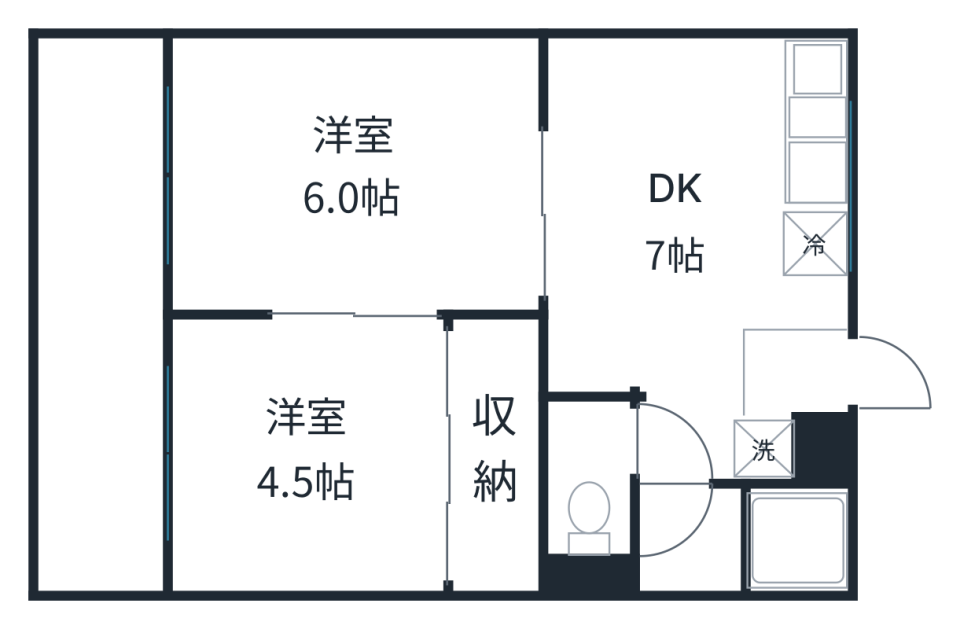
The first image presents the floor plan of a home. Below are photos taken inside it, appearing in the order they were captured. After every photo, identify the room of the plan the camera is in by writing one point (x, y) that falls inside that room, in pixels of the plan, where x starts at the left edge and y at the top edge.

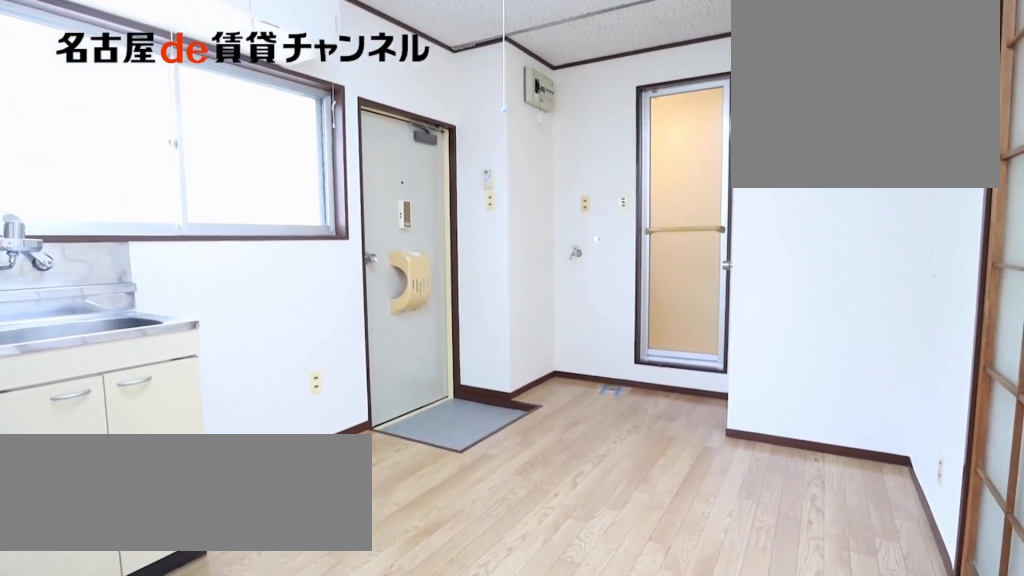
(711, 252)
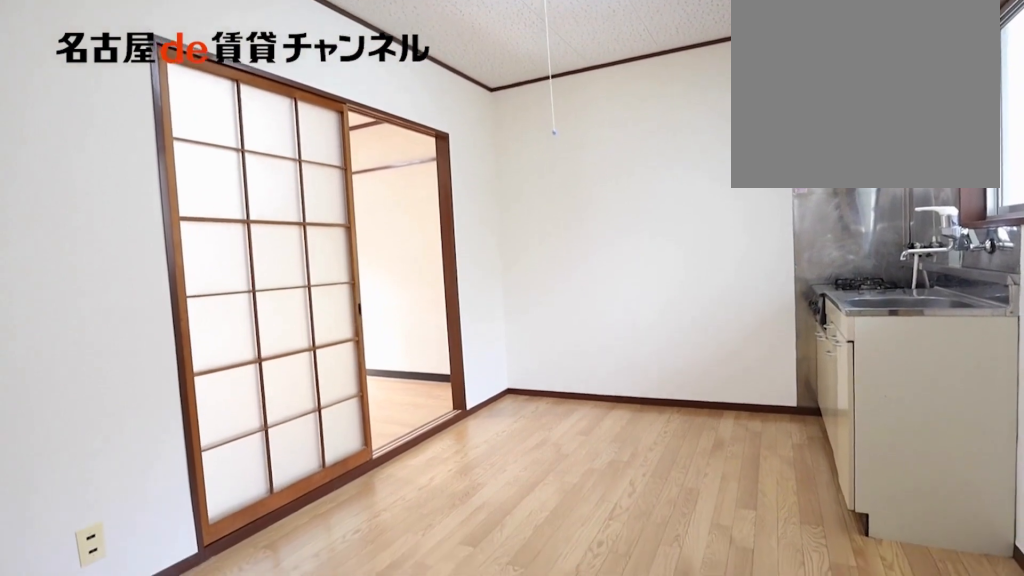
(711, 252)
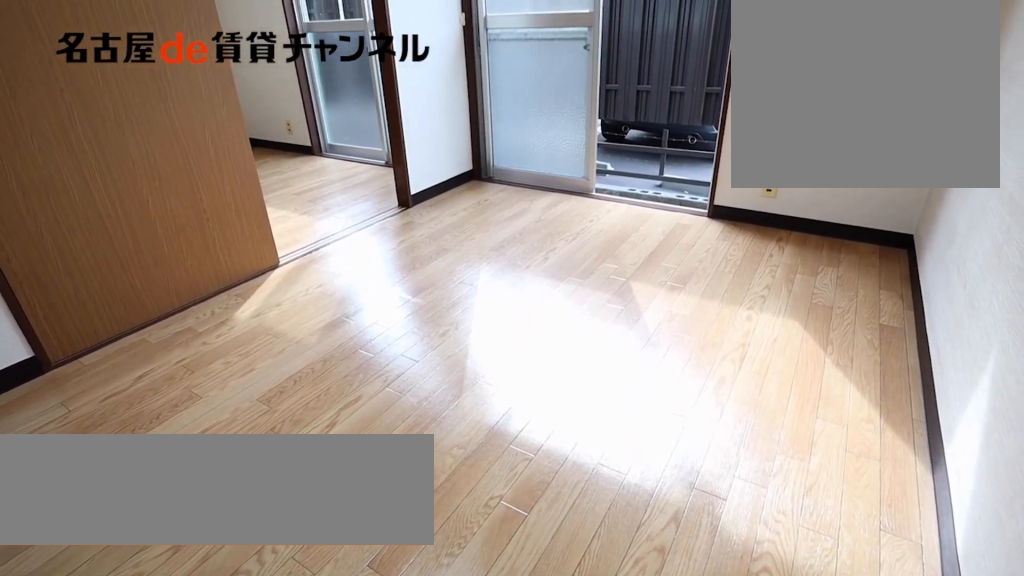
(355, 176)
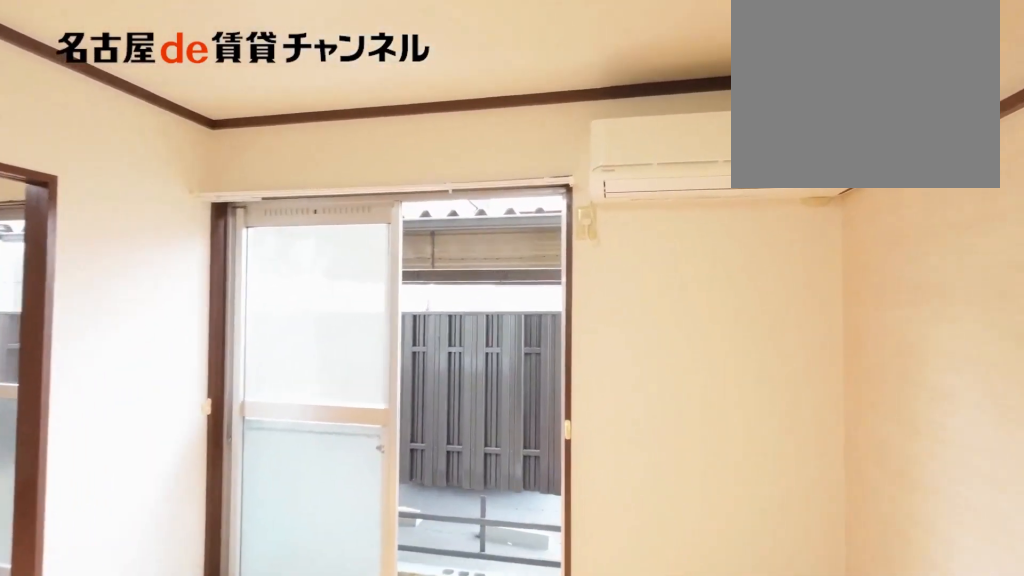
(355, 176)
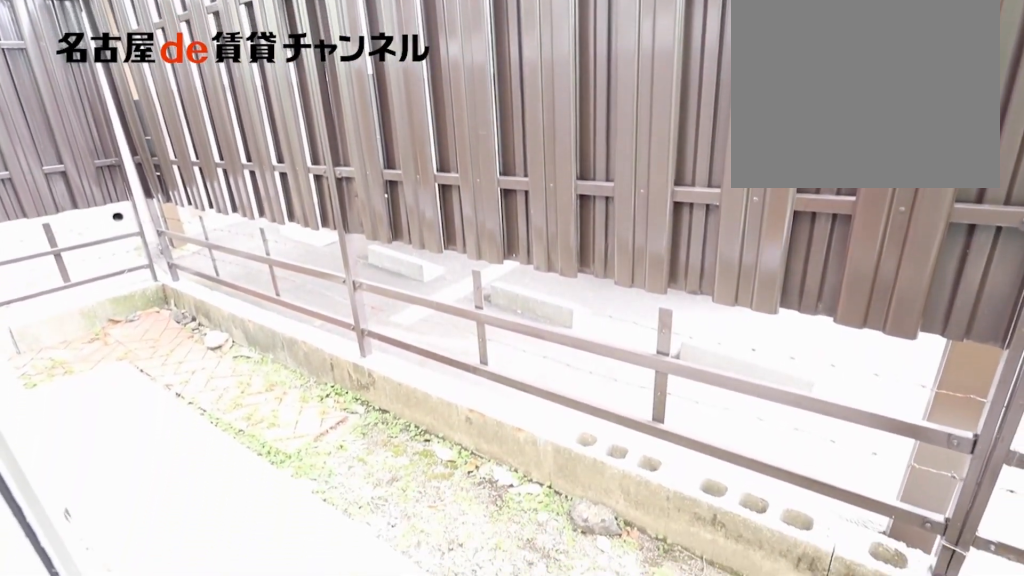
(112, 317)
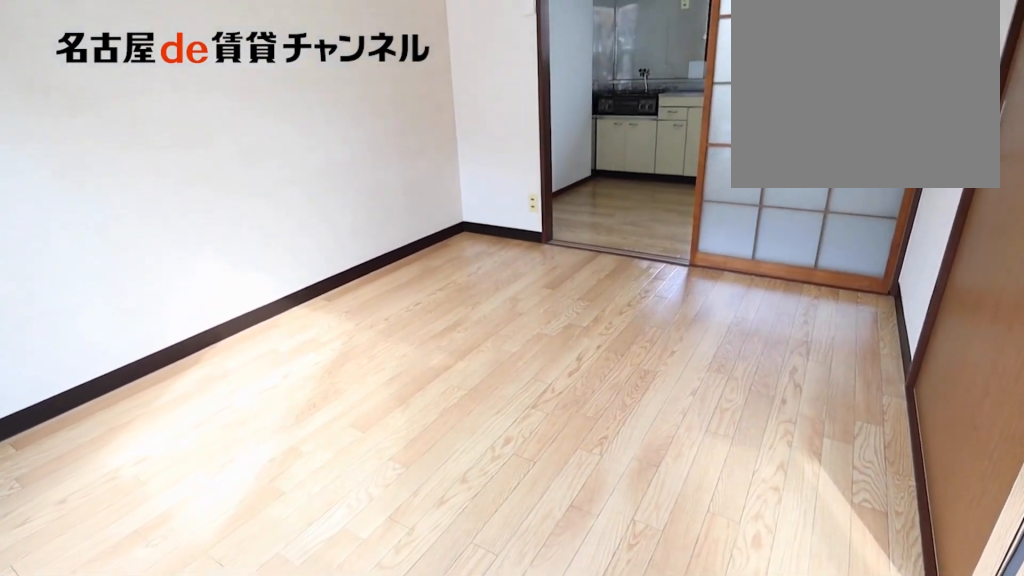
(350, 171)
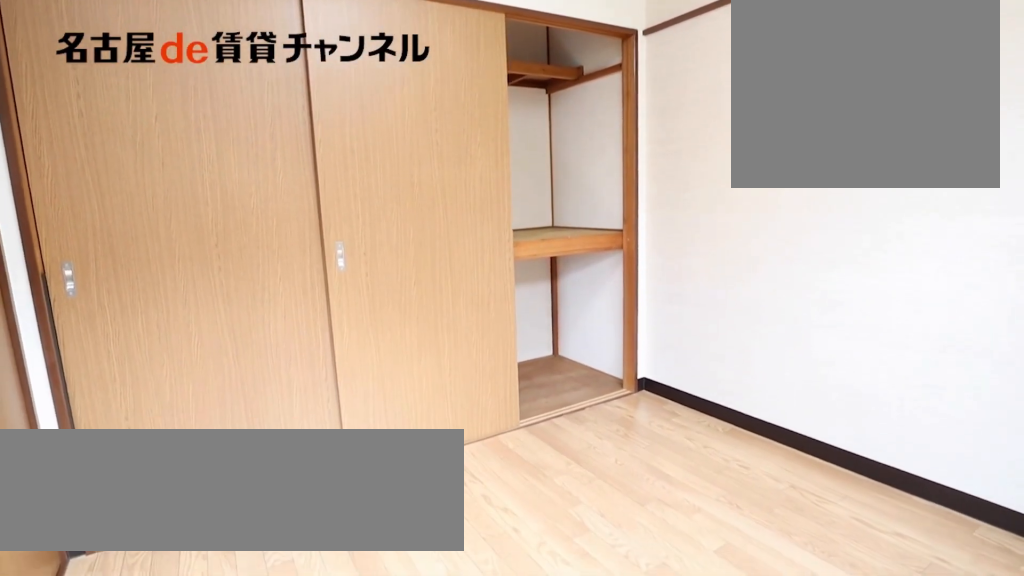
(308, 459)
